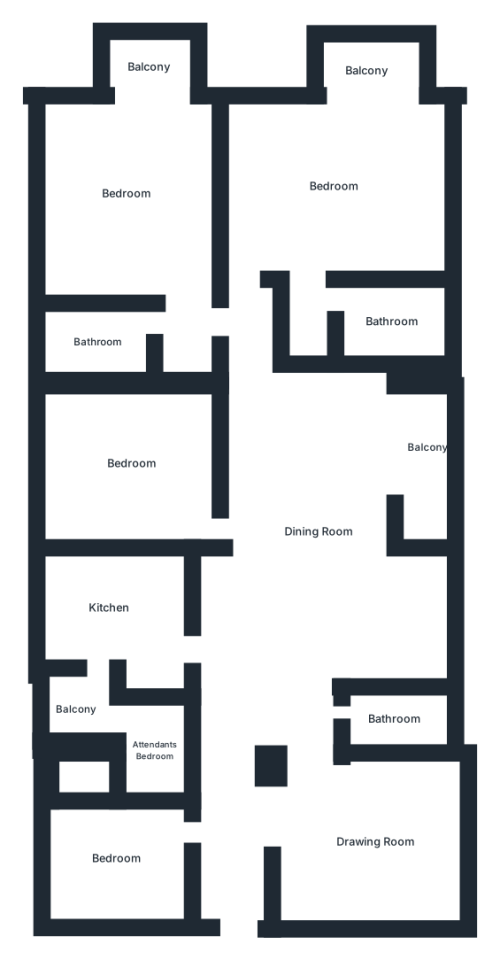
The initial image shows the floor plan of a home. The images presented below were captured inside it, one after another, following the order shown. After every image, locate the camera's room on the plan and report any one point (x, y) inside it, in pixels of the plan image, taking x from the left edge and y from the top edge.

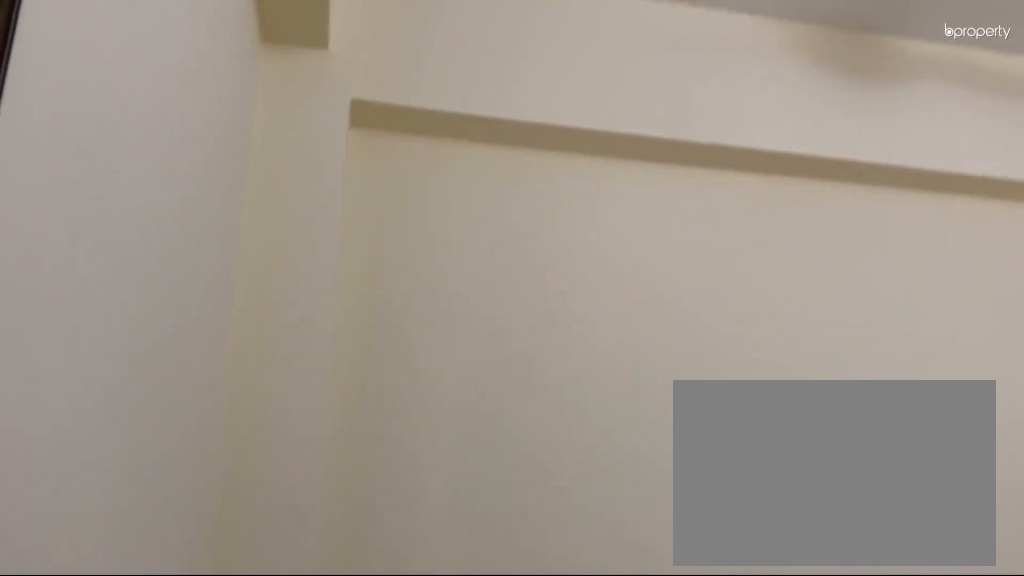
(115, 856)
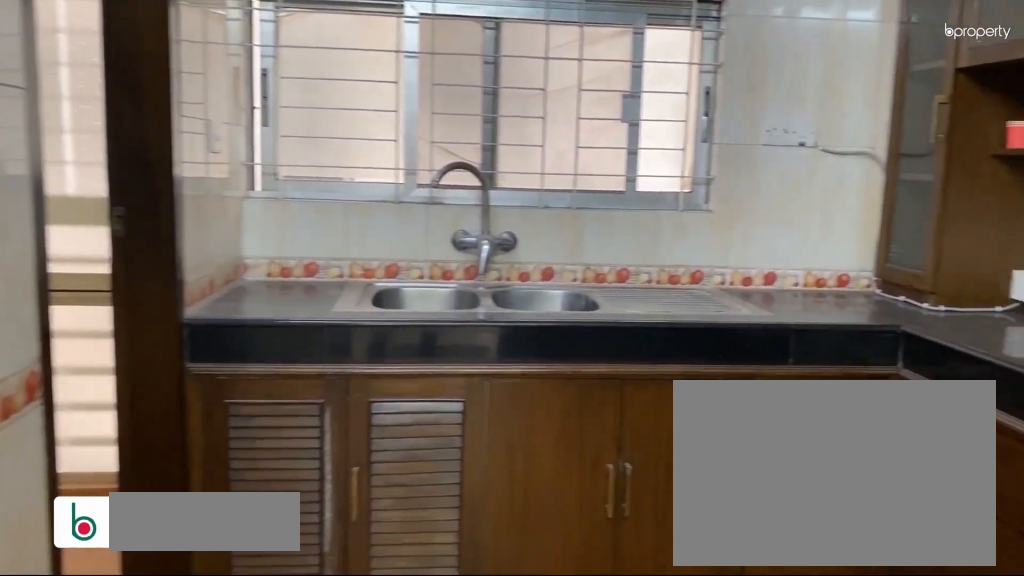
(111, 606)
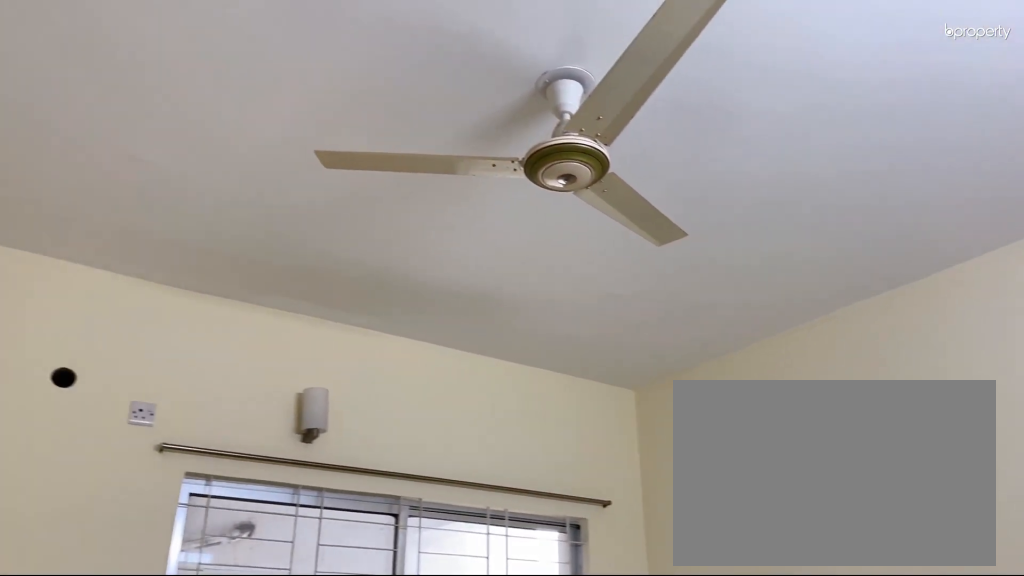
(132, 464)
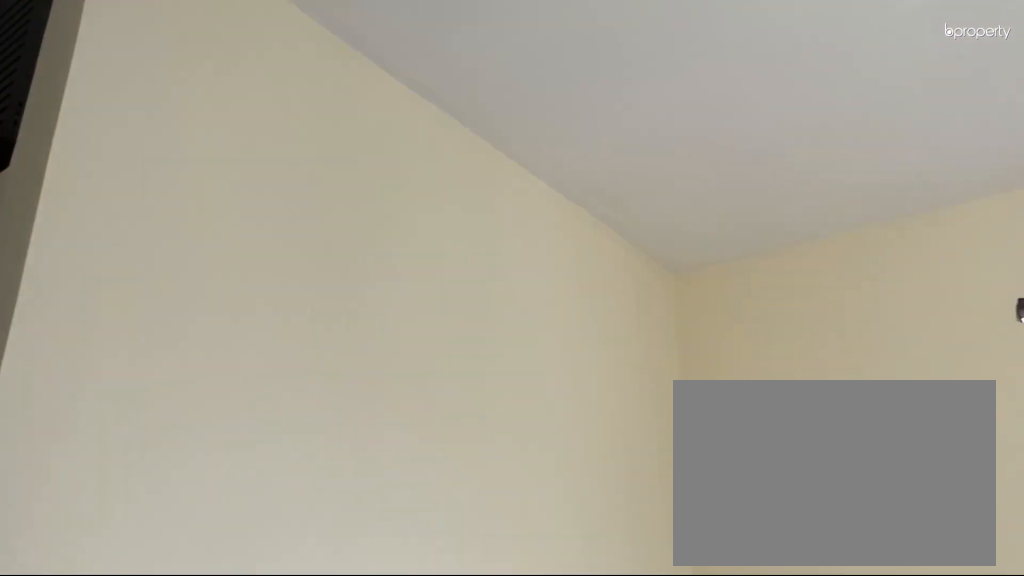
(125, 200)
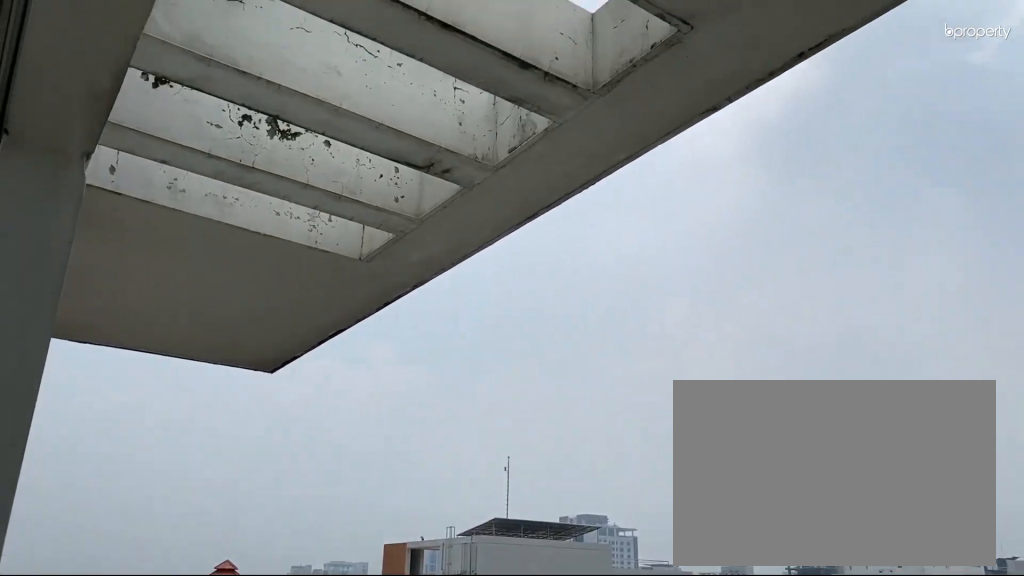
(150, 67)
